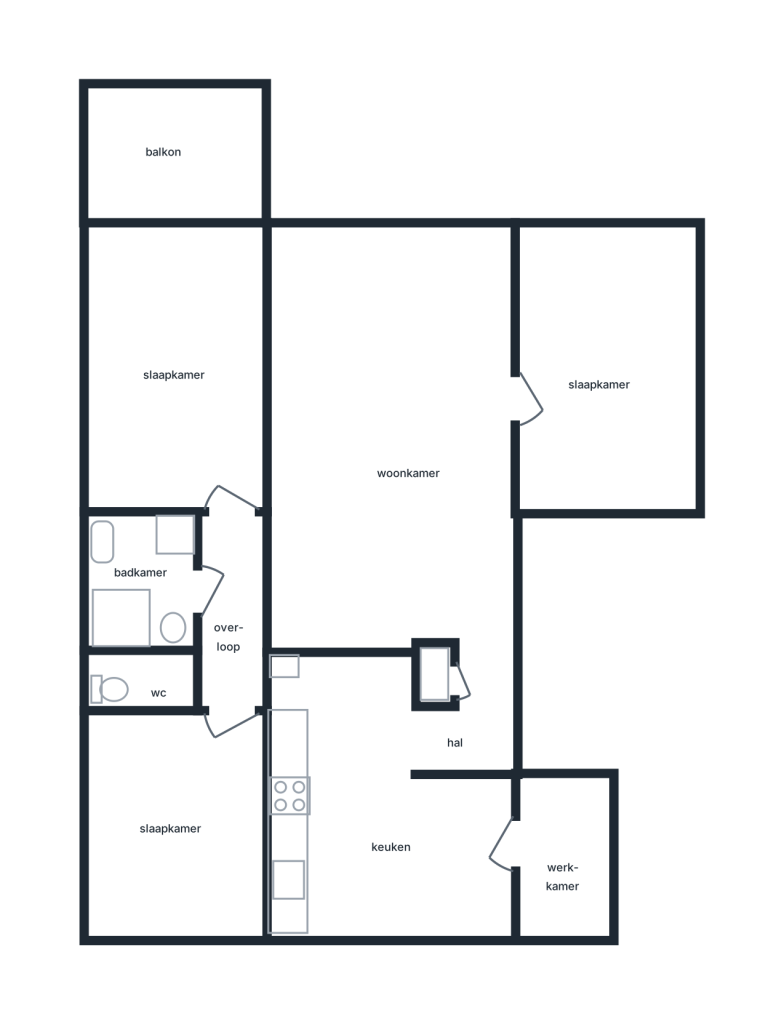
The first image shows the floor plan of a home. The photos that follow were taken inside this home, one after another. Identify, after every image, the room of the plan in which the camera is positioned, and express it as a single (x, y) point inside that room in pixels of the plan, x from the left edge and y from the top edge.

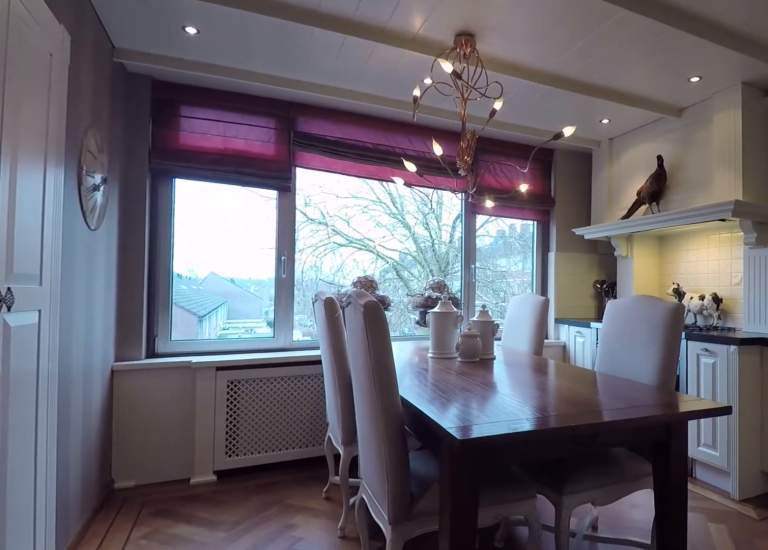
(390, 797)
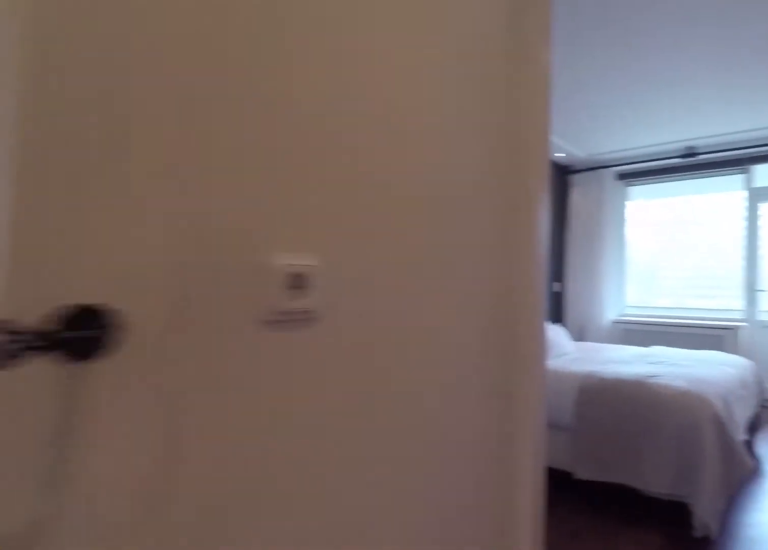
(232, 614)
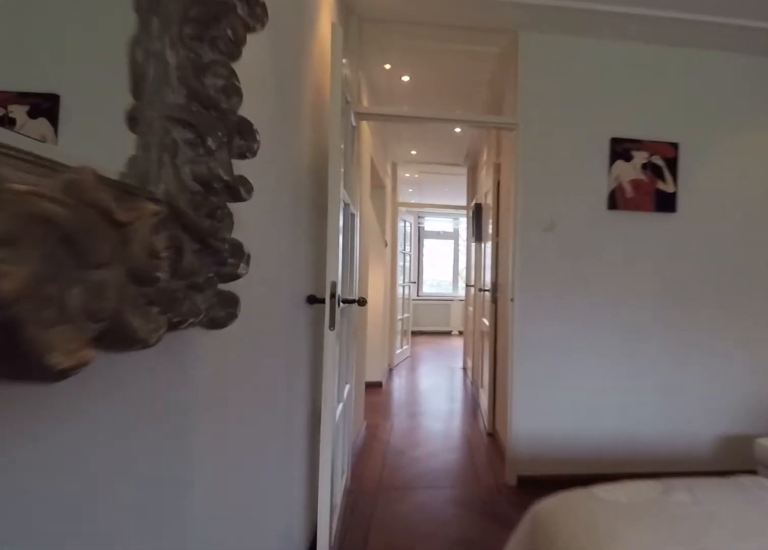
(178, 370)
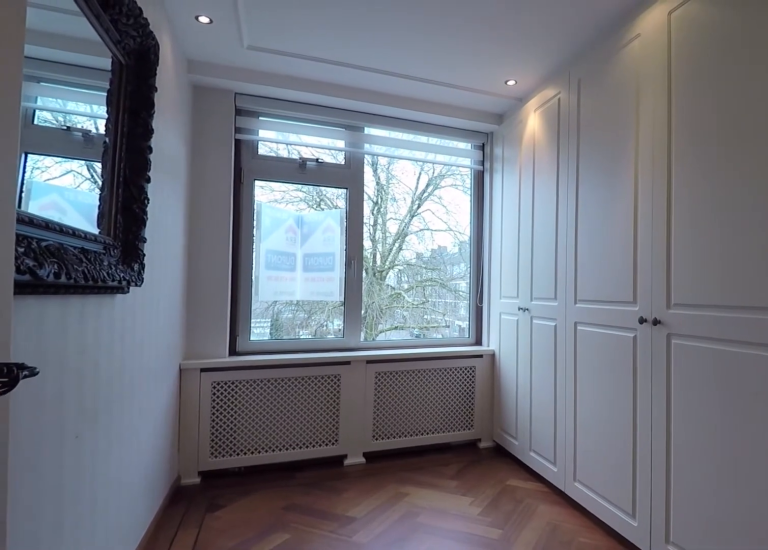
(178, 823)
